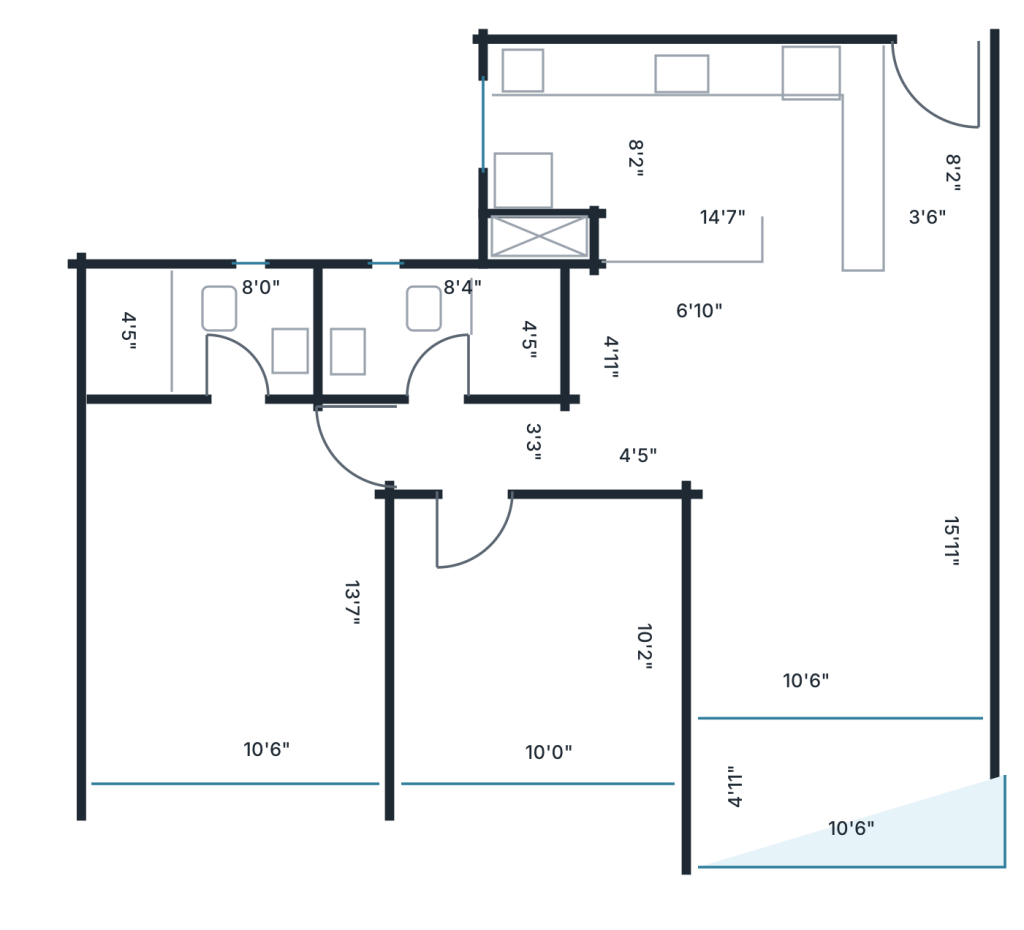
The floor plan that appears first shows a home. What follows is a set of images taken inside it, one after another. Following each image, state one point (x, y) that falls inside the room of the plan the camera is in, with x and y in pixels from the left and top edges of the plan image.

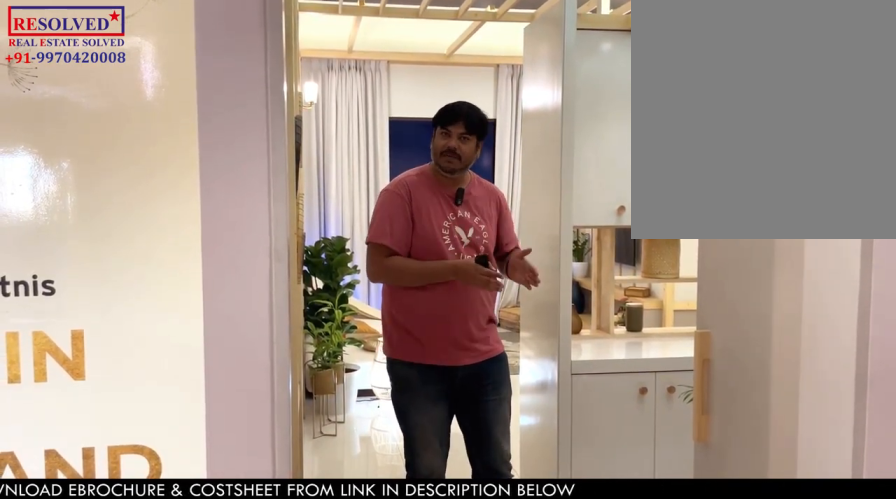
(936, 153)
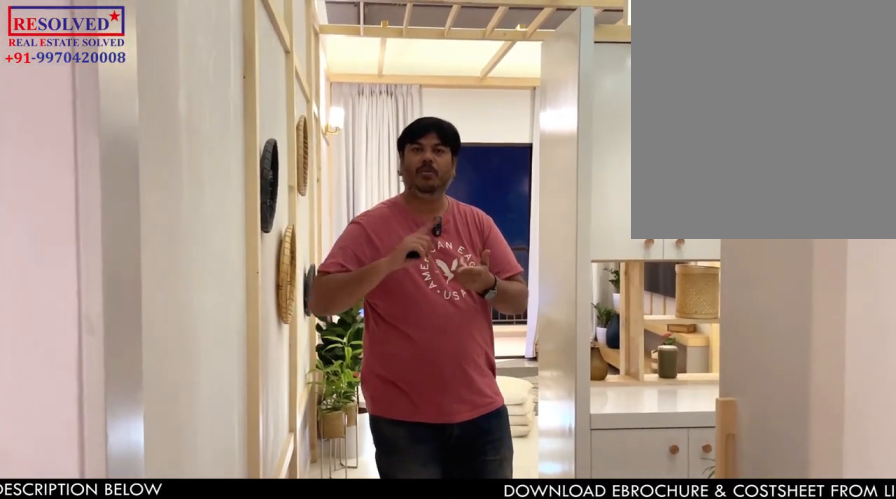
(936, 153)
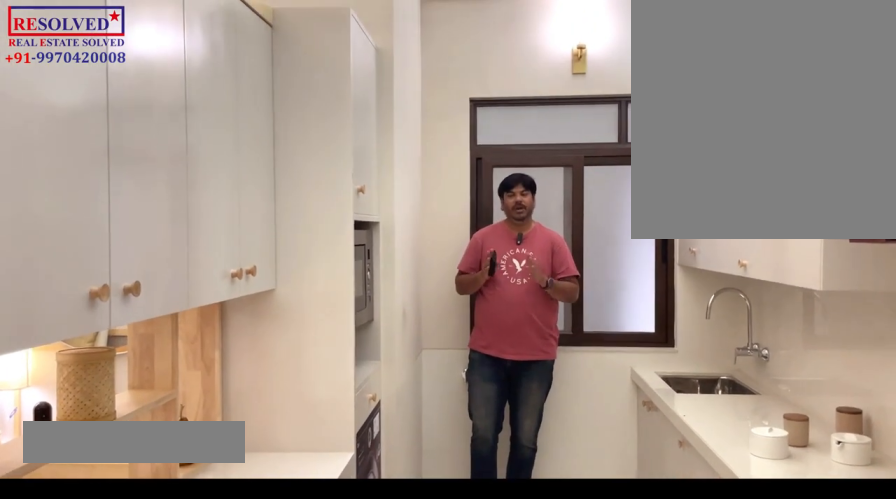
(688, 151)
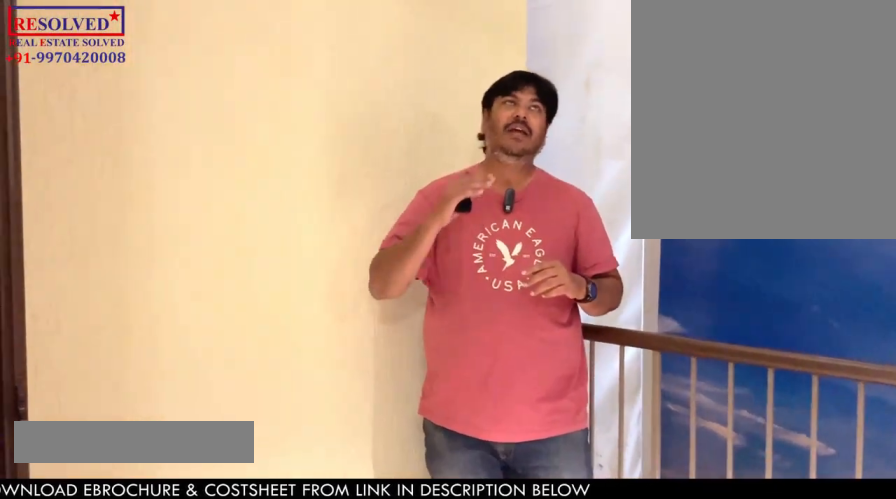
(840, 788)
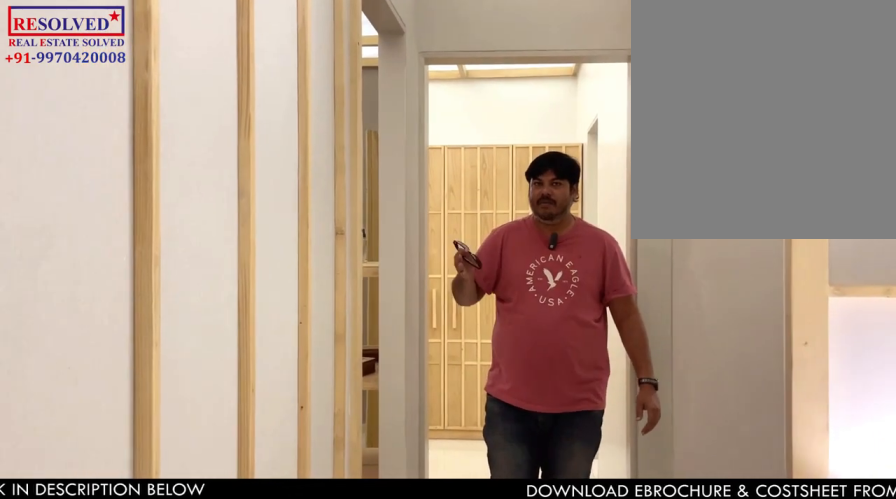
(476, 446)
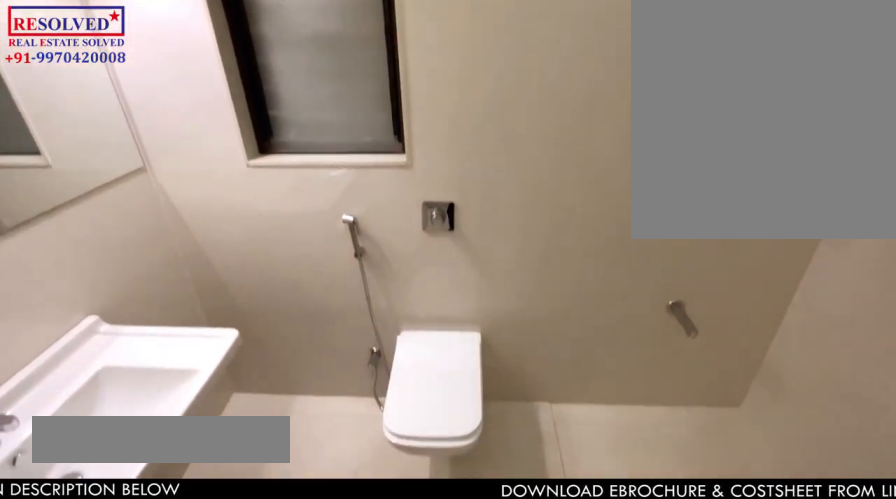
(439, 333)
